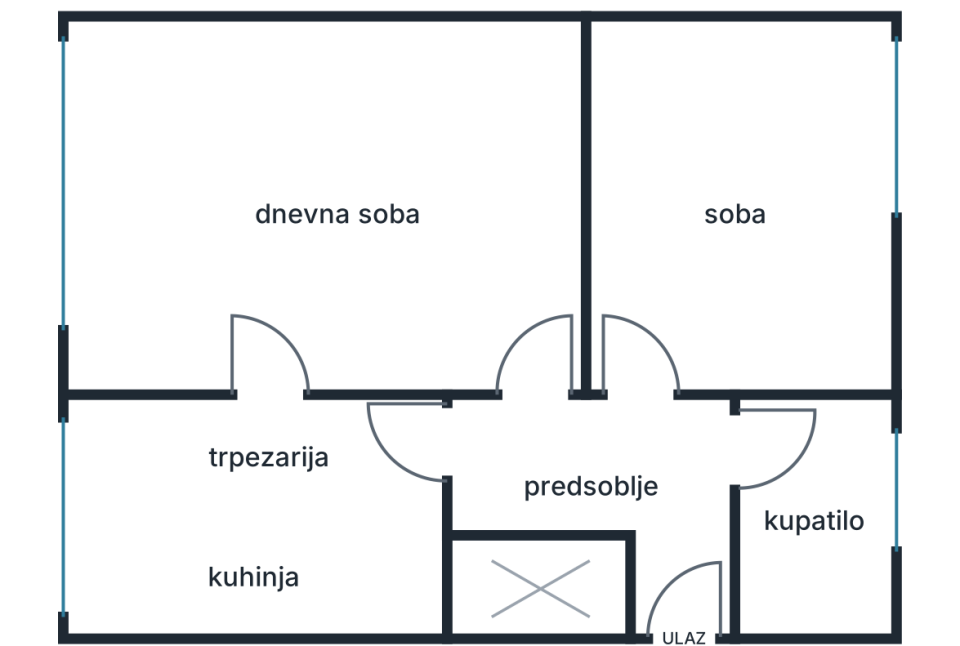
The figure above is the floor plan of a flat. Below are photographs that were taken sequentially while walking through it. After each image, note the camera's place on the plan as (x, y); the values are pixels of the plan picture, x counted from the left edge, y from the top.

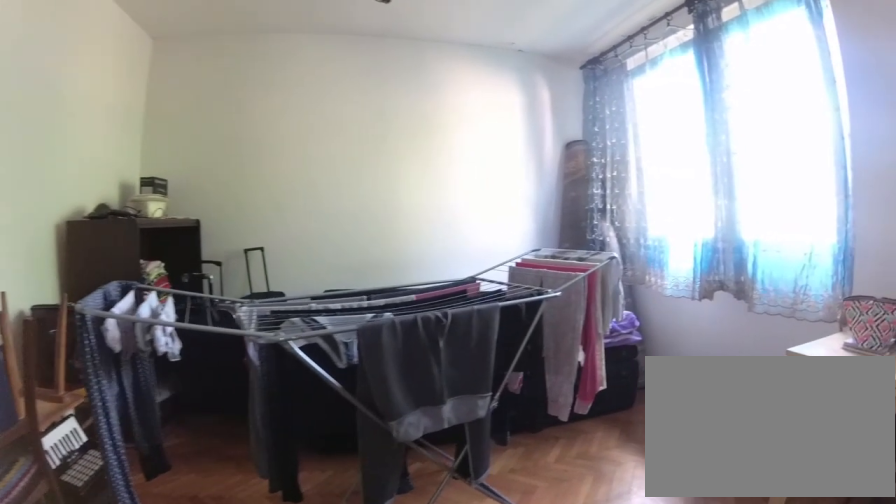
(641, 382)
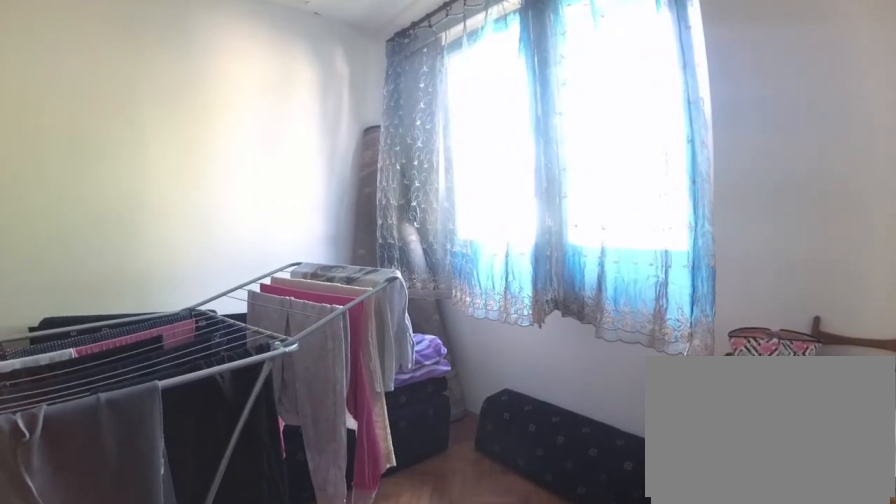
(662, 355)
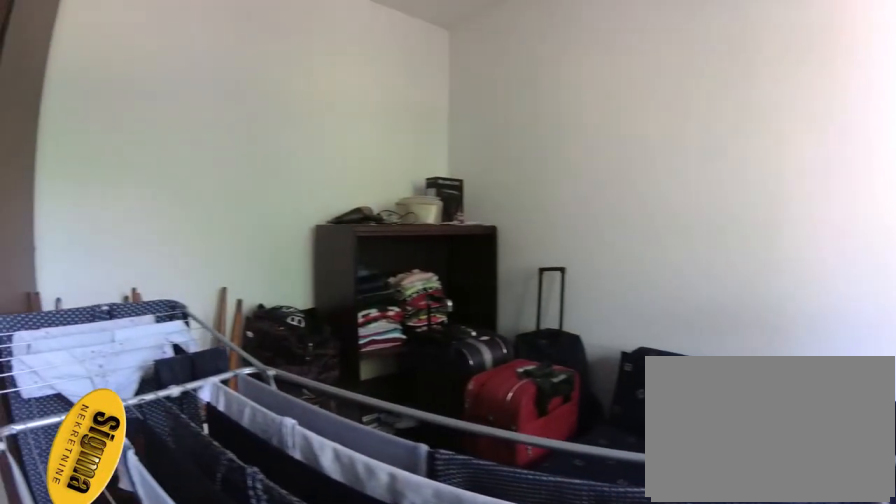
(757, 284)
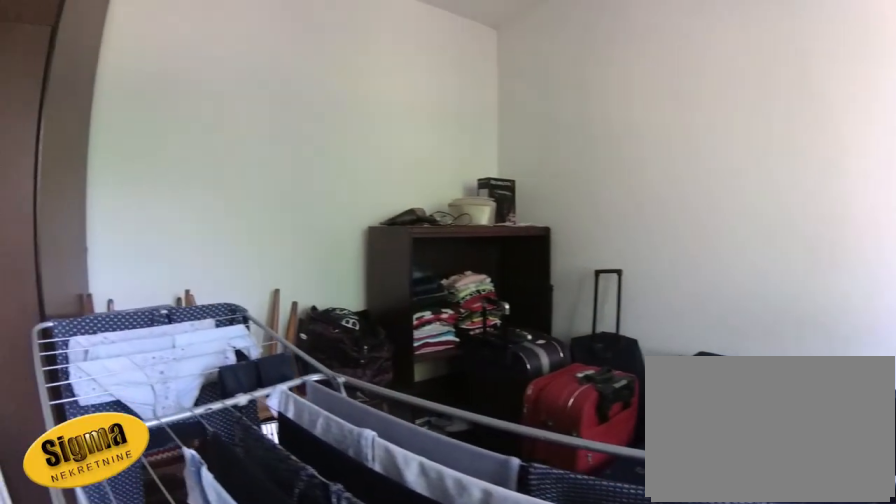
(757, 283)
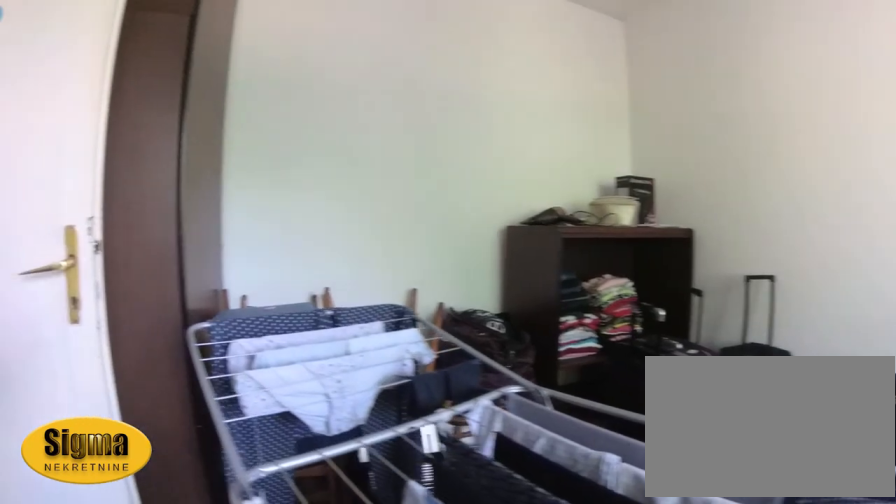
(757, 276)
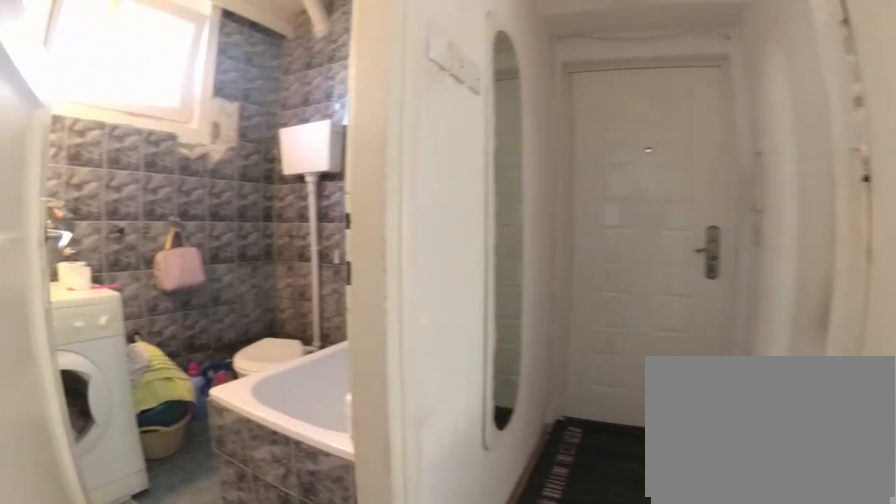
(684, 392)
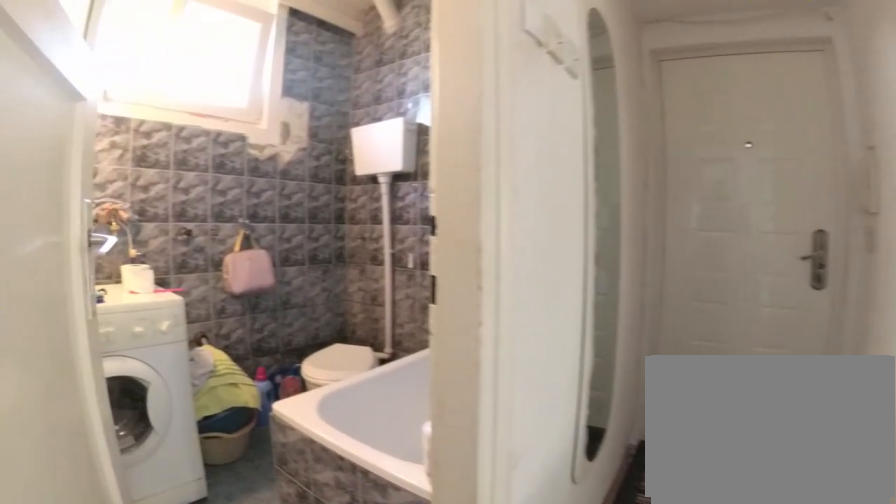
(685, 399)
